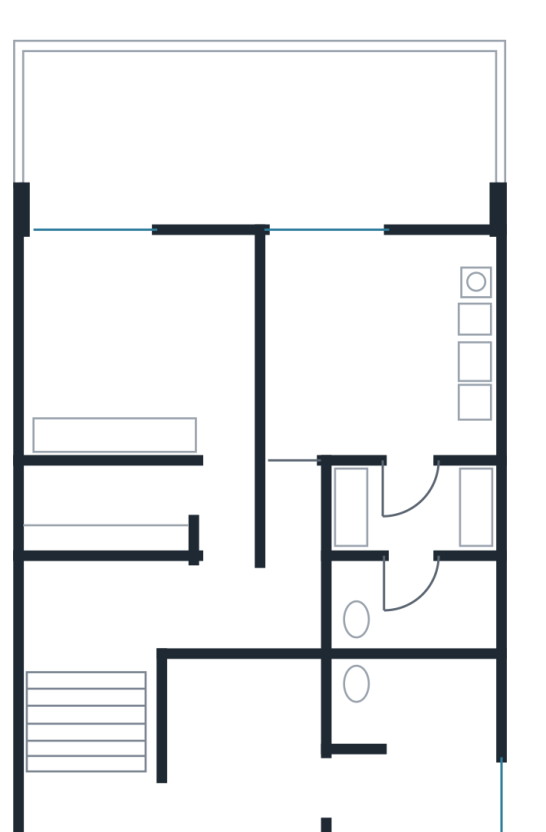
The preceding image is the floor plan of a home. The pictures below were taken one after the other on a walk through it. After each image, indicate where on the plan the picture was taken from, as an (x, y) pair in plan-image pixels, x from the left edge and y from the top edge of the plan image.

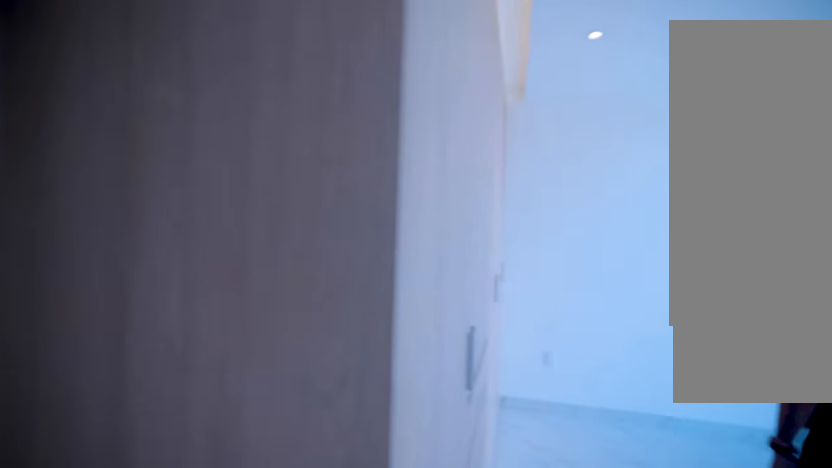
(236, 387)
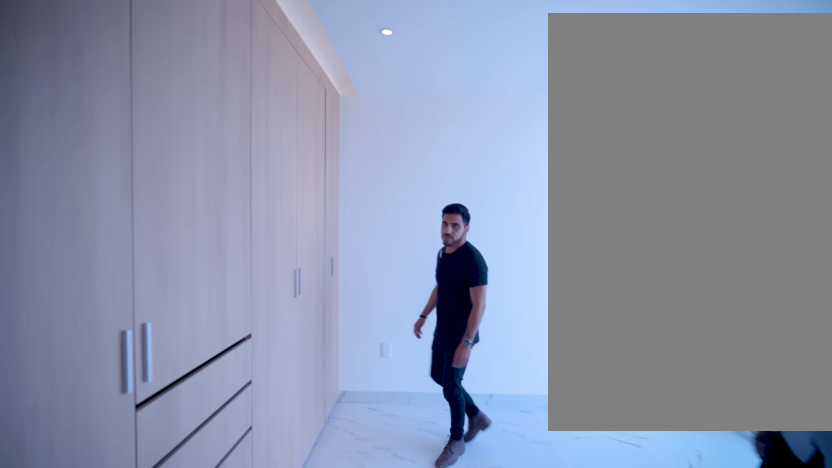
(237, 356)
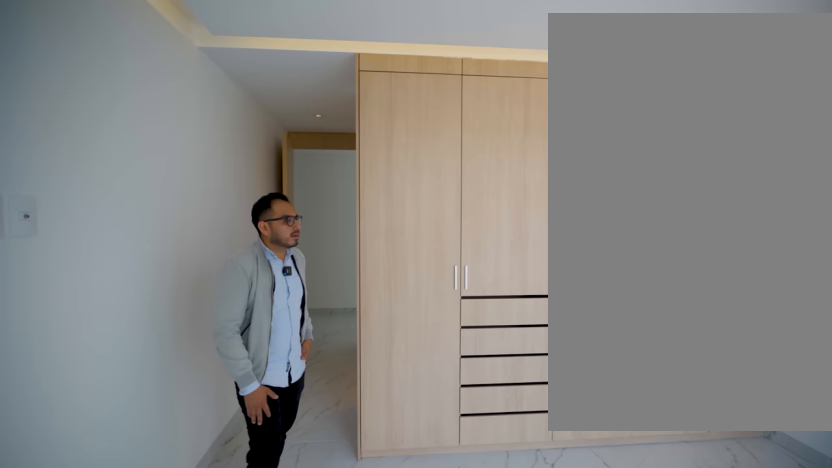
(211, 295)
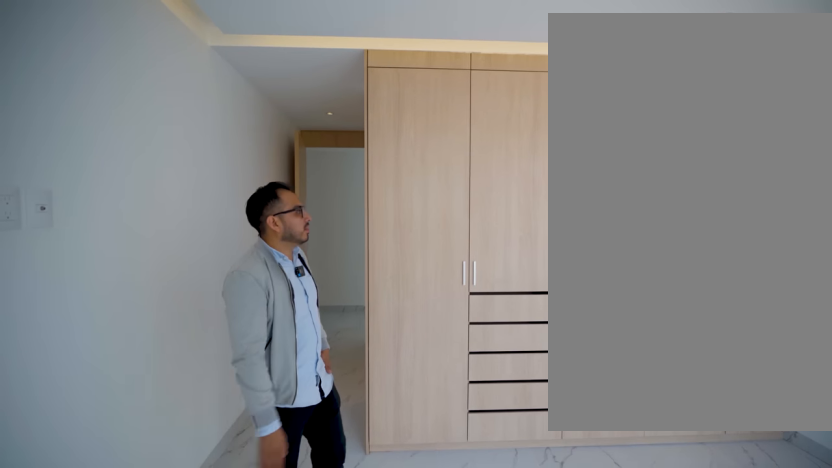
(211, 295)
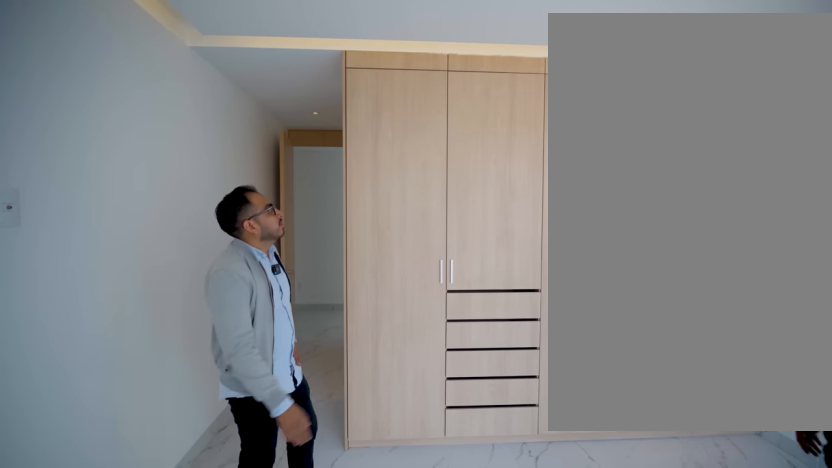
(211, 295)
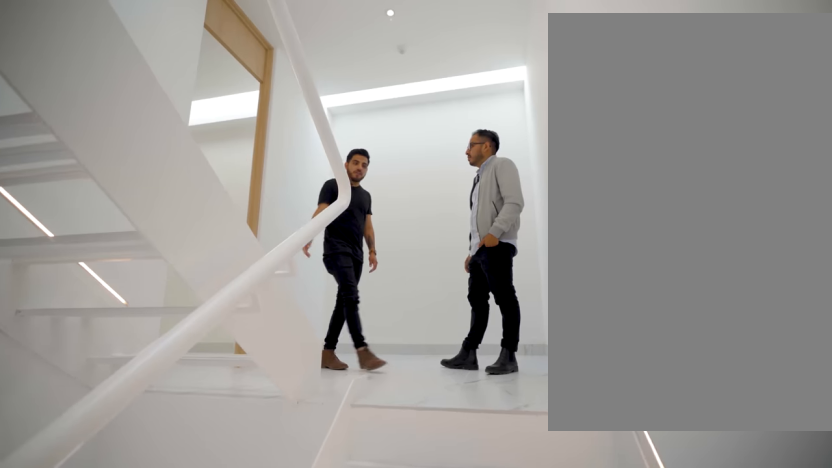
(54, 678)
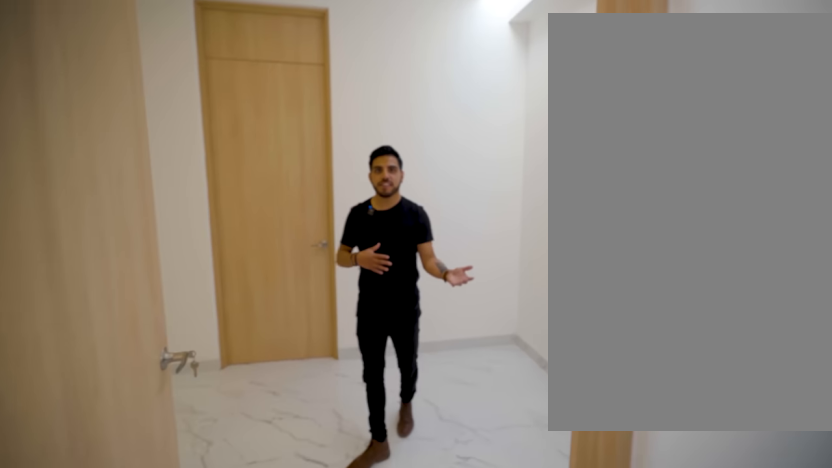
(97, 806)
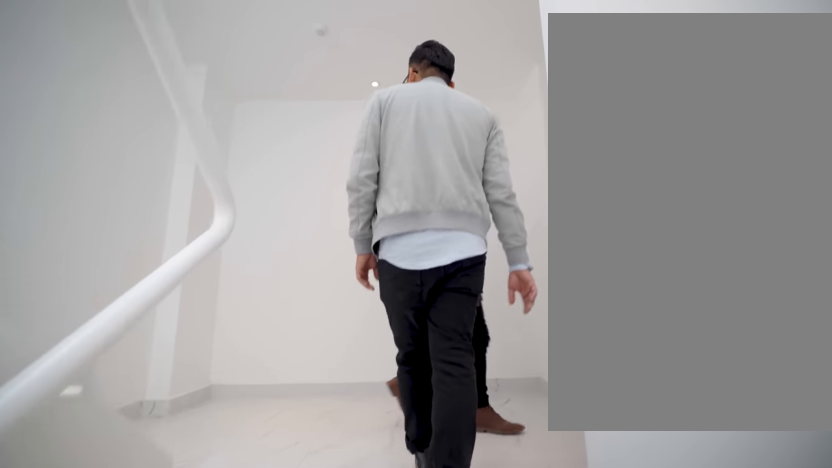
(139, 806)
